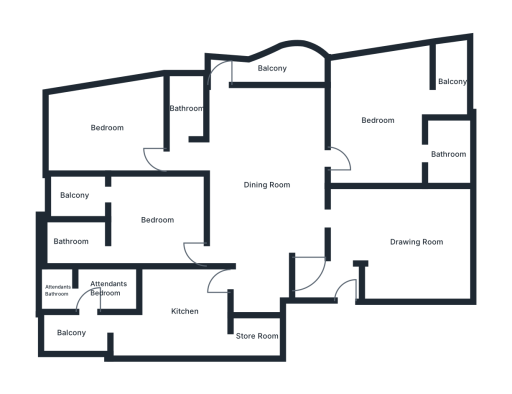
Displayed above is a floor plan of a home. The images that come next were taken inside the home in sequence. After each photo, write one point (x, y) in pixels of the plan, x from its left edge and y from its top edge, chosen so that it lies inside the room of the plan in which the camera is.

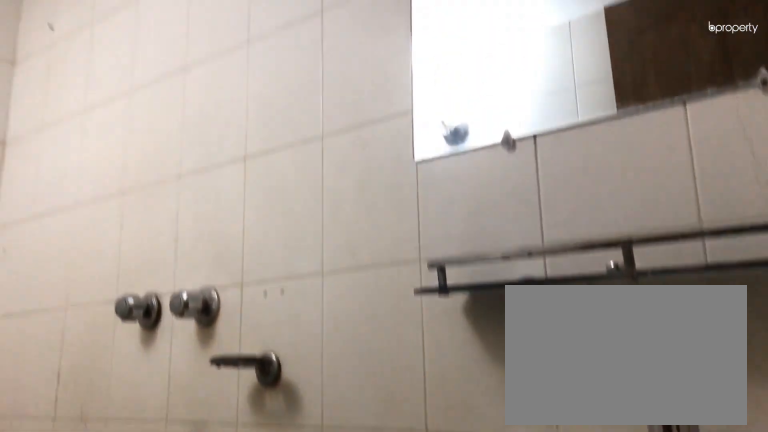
(186, 109)
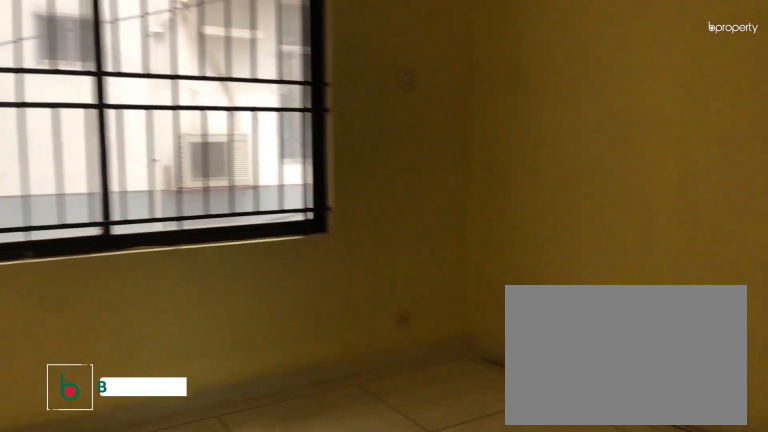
(106, 127)
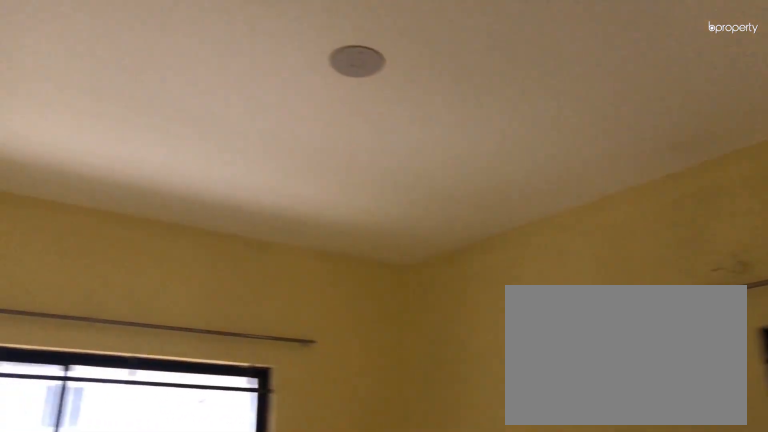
(106, 127)
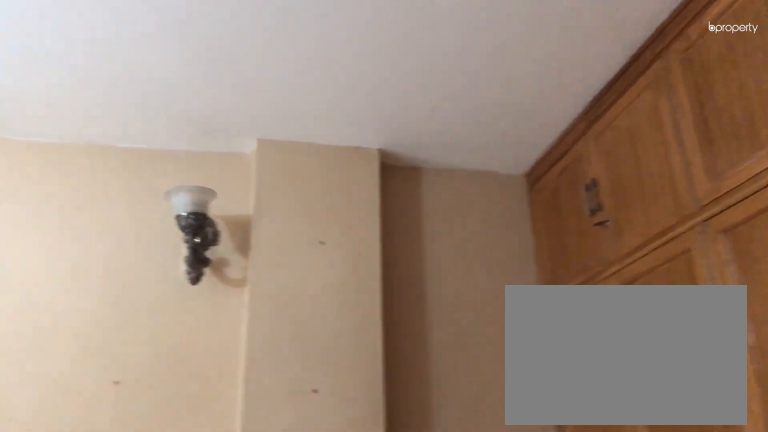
(158, 220)
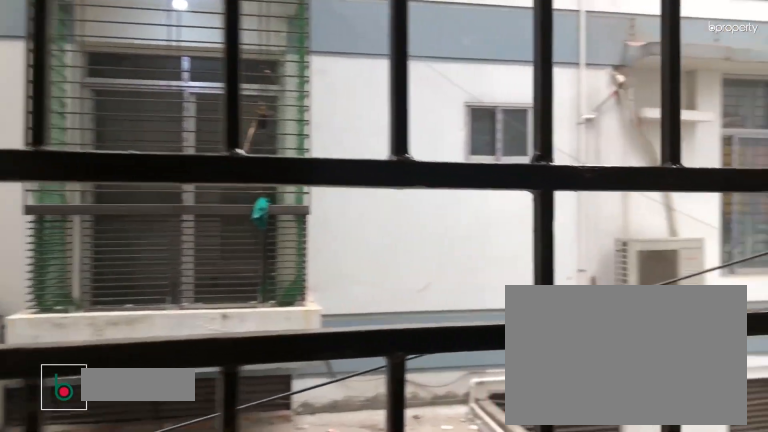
(75, 195)
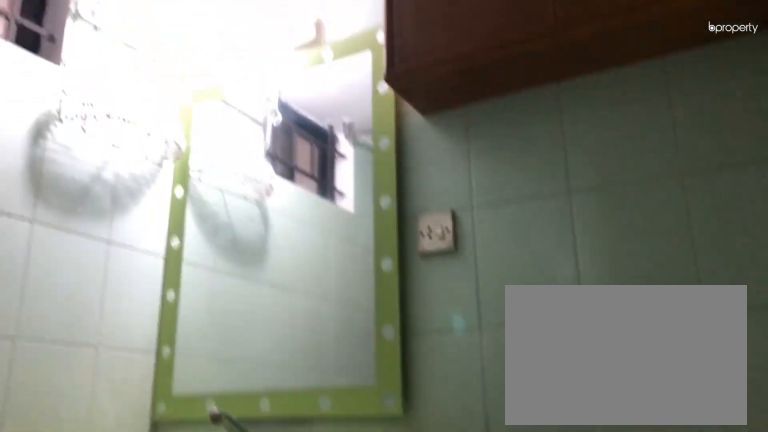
(69, 241)
